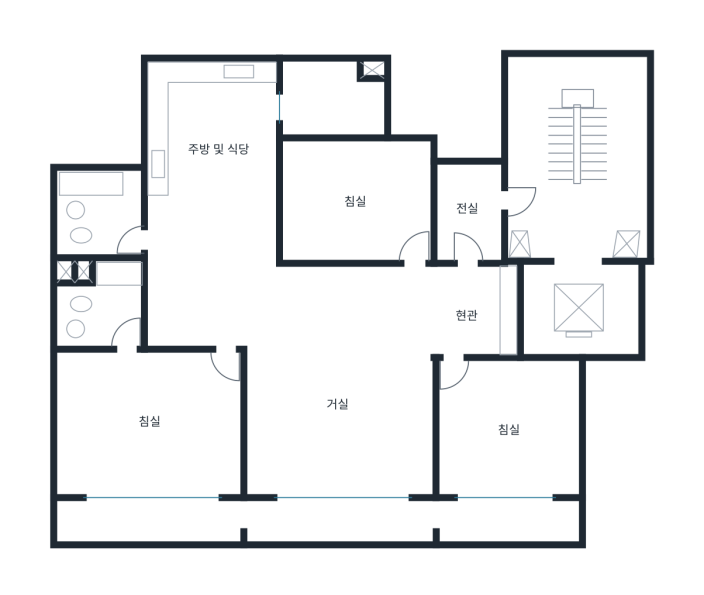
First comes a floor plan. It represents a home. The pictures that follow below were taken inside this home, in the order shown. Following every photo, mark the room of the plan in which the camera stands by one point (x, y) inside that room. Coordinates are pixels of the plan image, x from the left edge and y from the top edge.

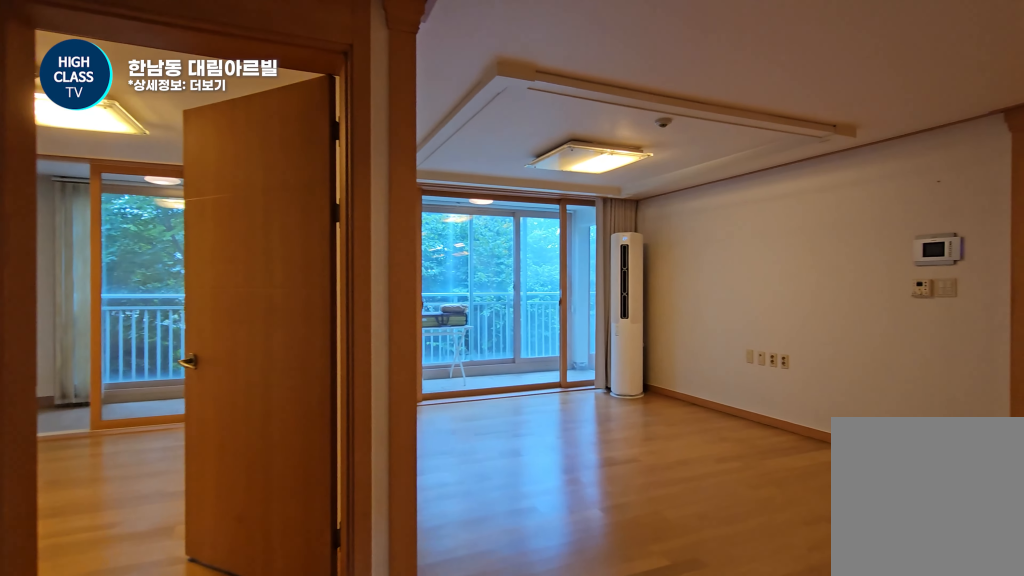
(475, 309)
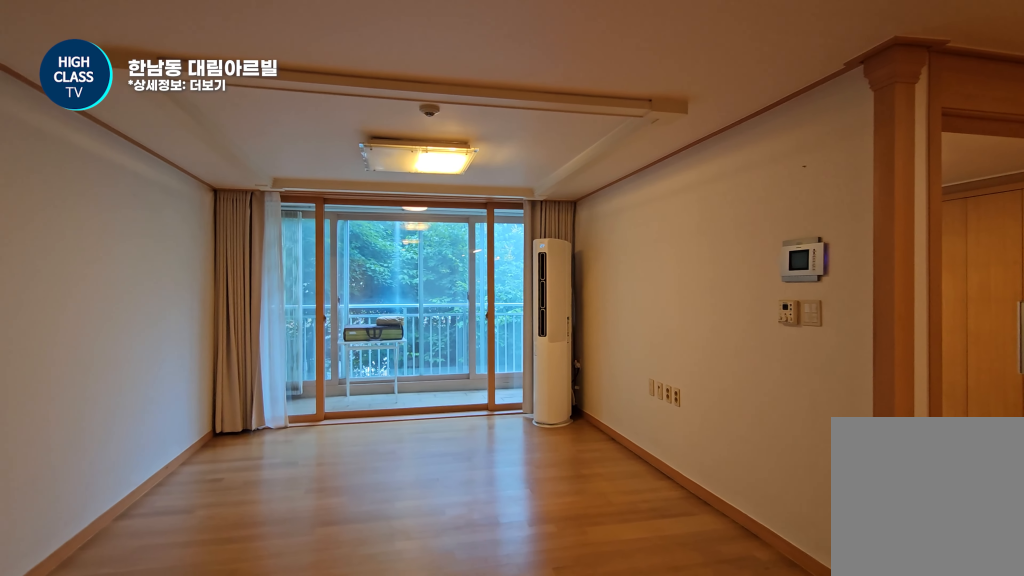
(338, 379)
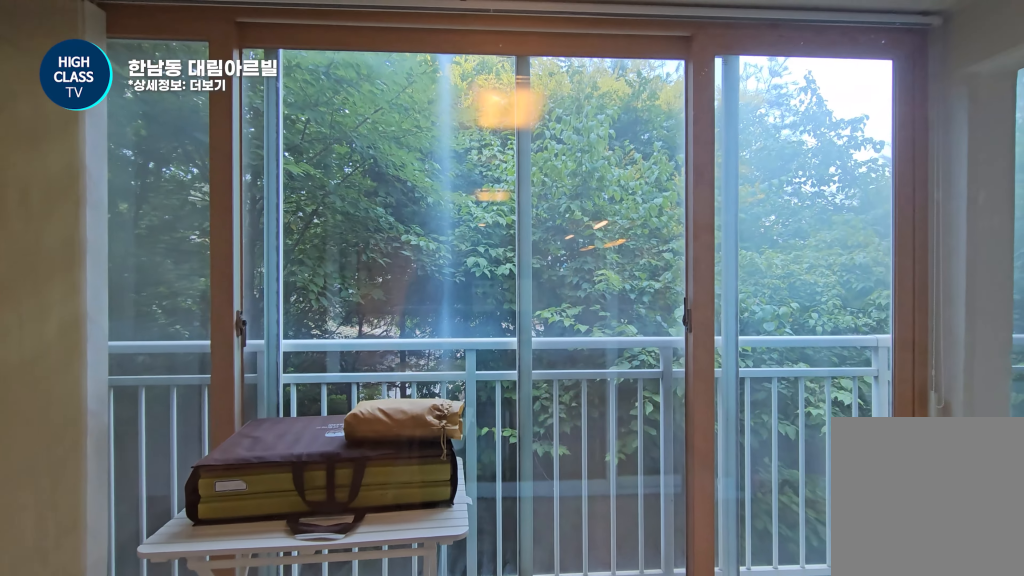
(338, 379)
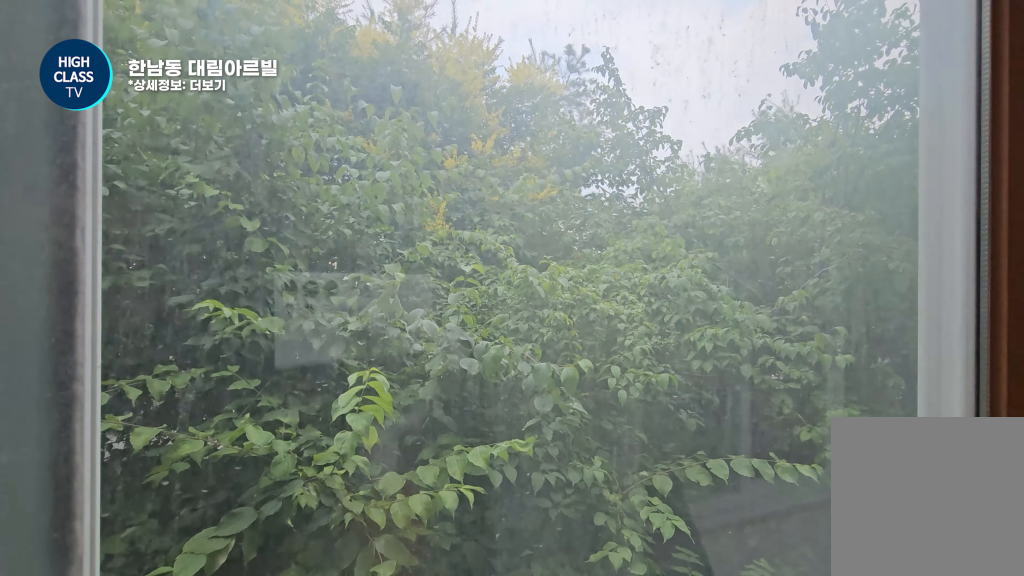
(319, 516)
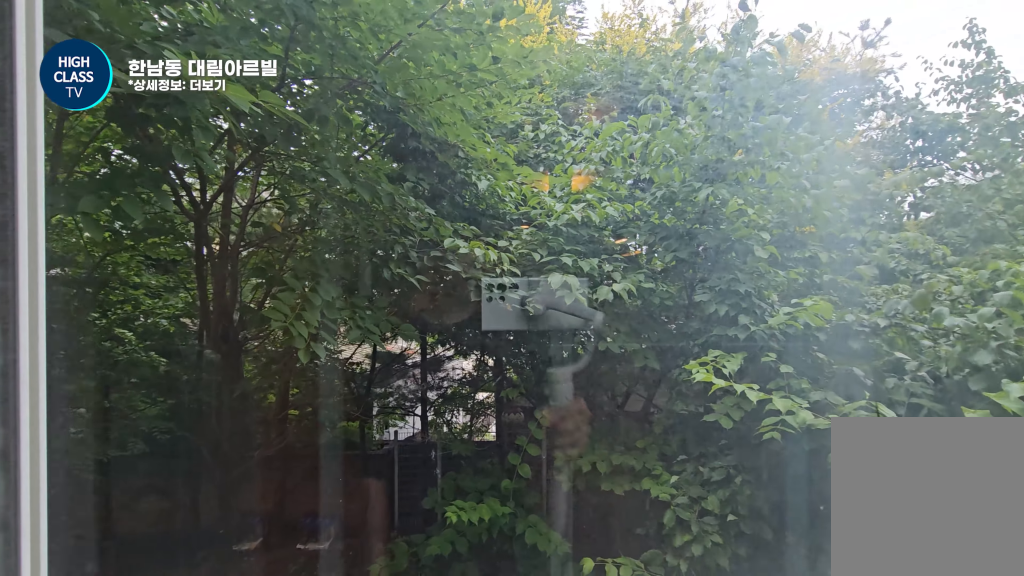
(319, 516)
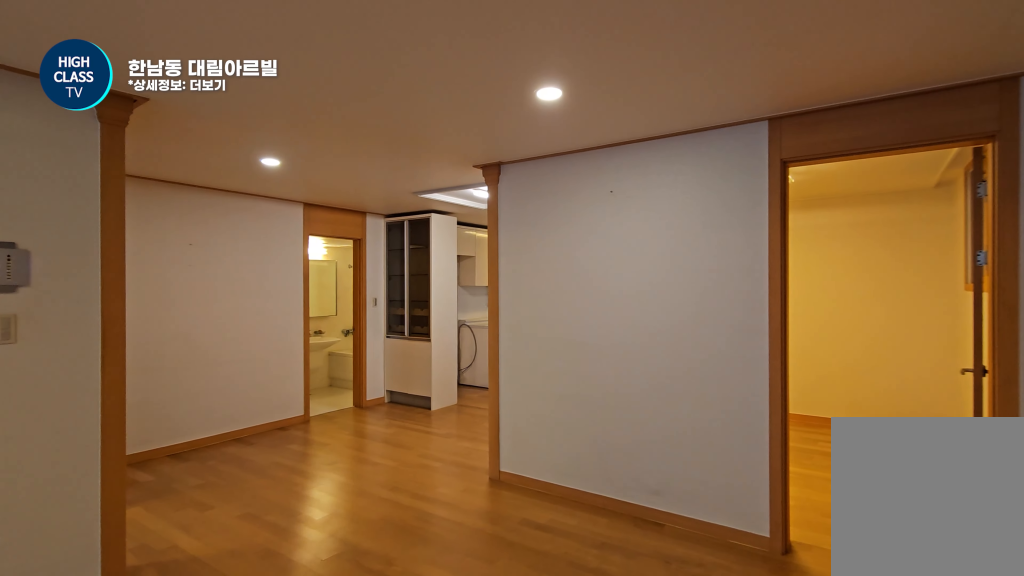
(338, 379)
